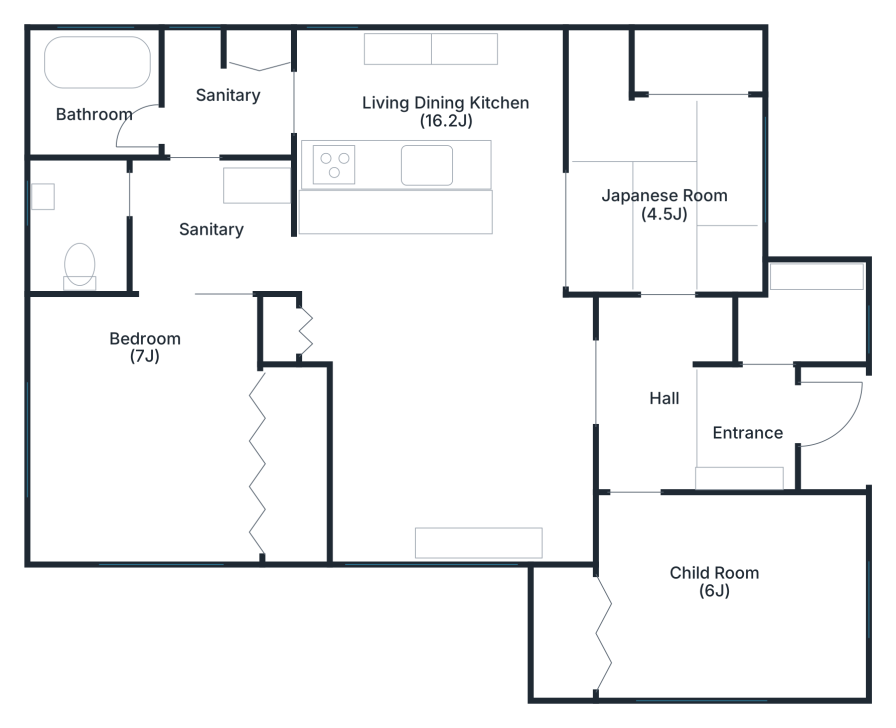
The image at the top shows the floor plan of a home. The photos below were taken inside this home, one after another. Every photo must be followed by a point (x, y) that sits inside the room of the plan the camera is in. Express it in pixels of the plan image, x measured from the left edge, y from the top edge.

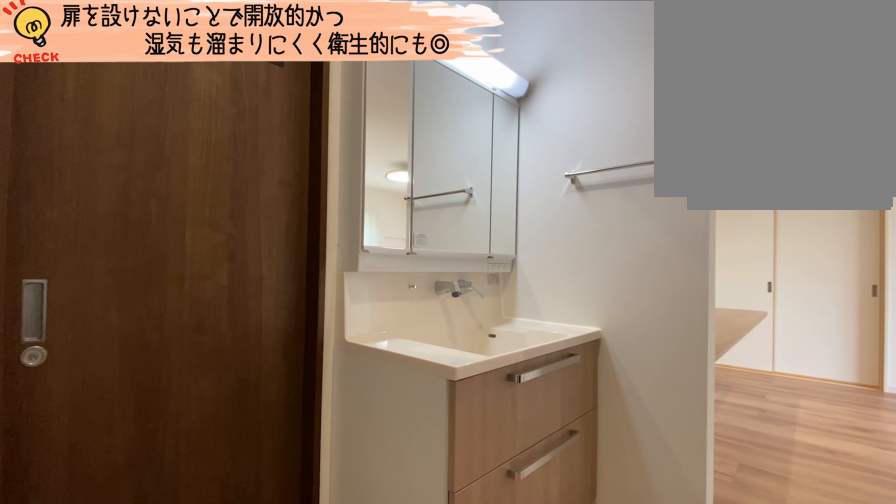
(198, 234)
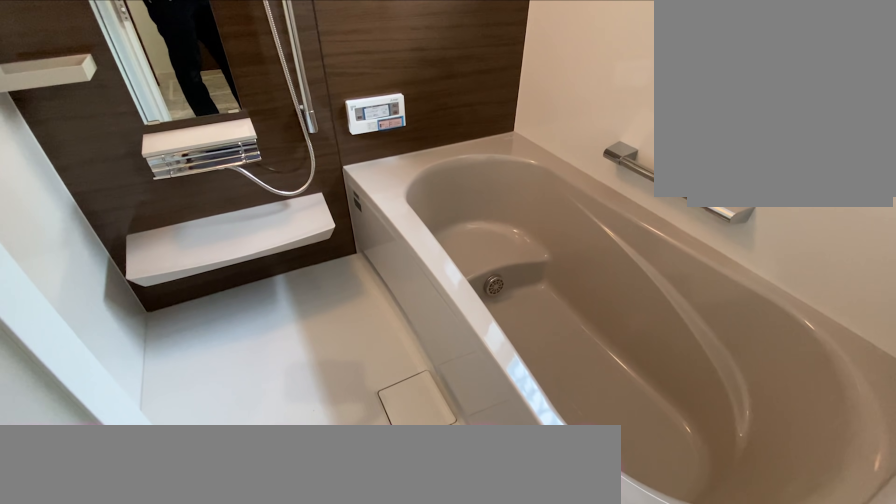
(97, 105)
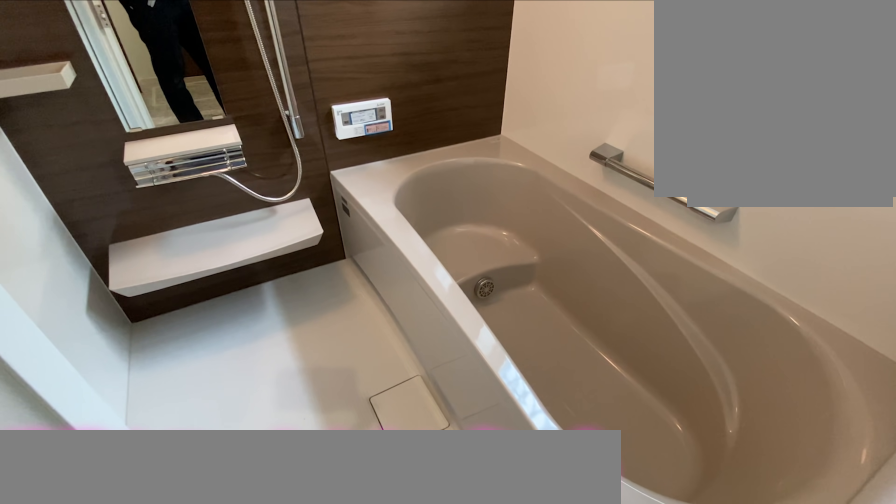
(97, 105)
